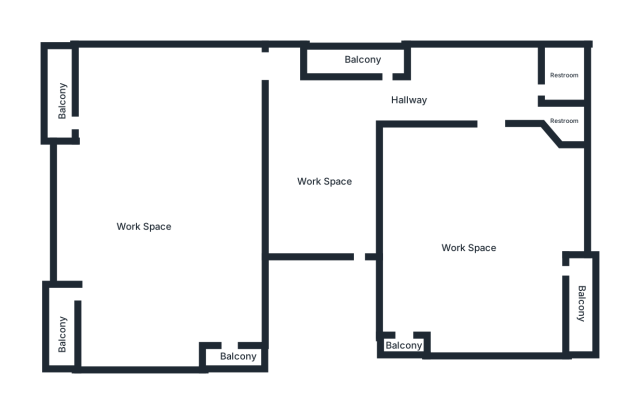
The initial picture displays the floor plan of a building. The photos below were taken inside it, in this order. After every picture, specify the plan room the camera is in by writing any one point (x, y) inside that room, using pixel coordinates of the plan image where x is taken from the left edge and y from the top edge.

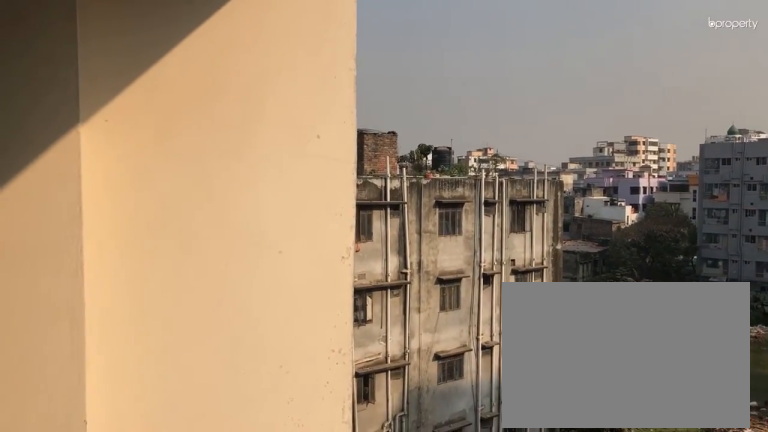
(237, 354)
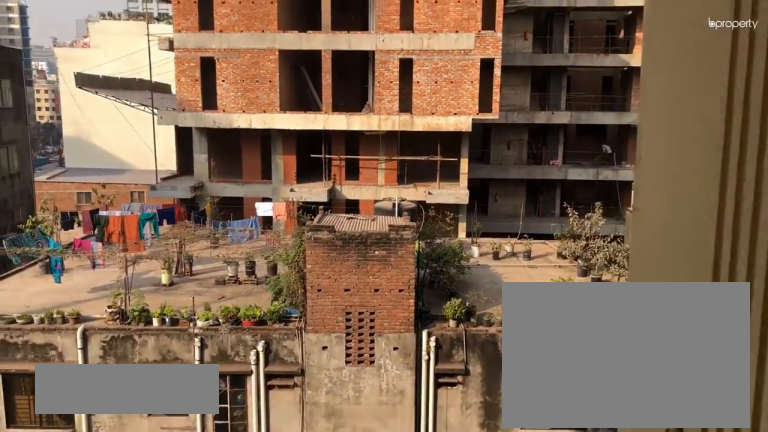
(367, 61)
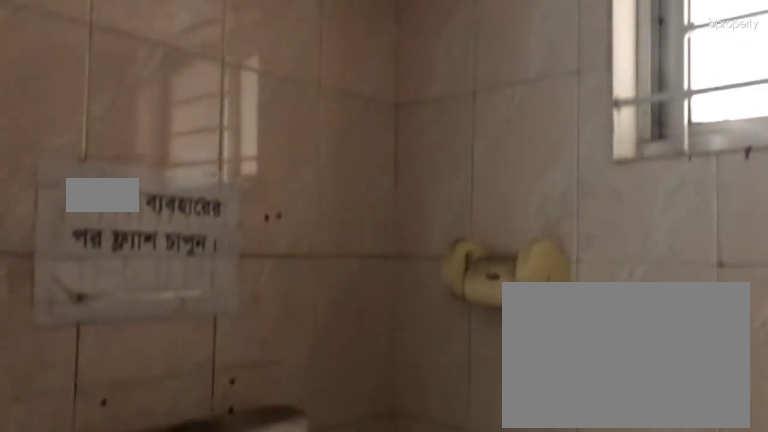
(566, 83)
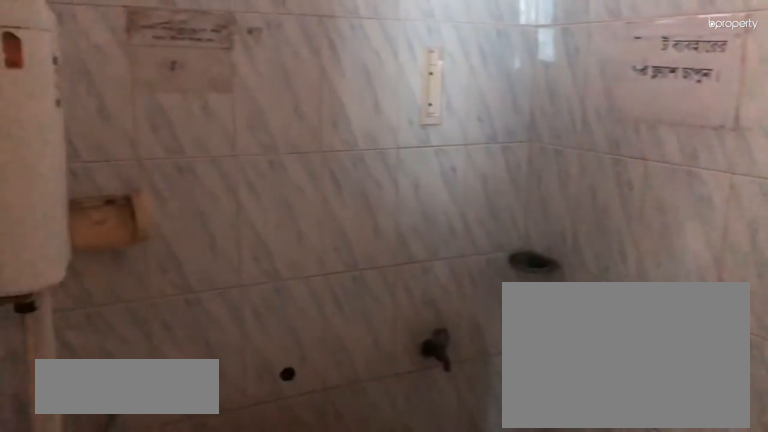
(567, 123)
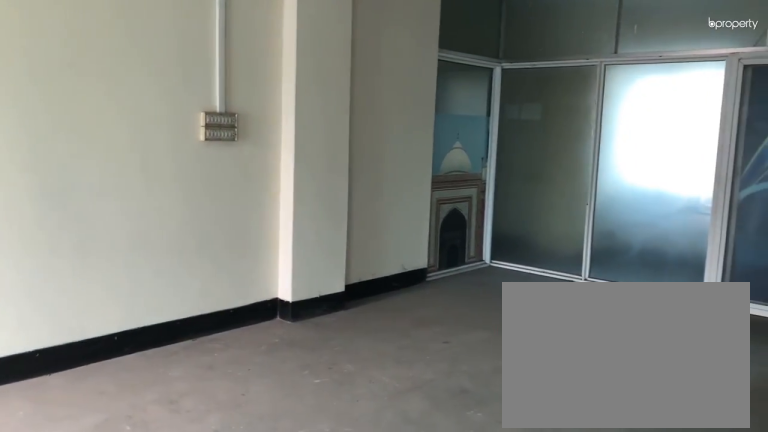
(469, 242)
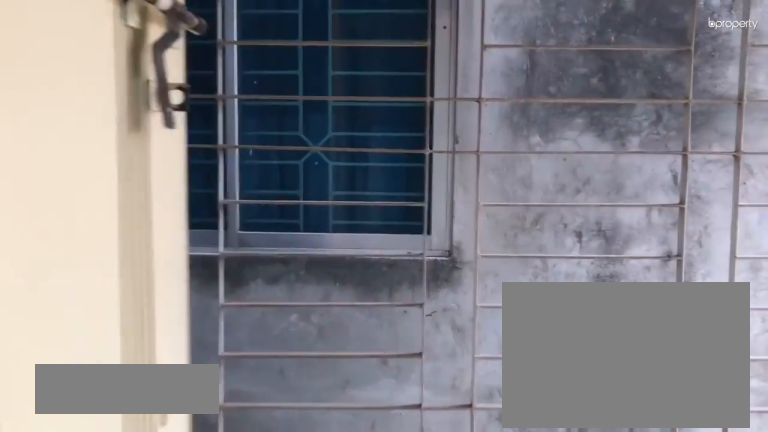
(404, 340)
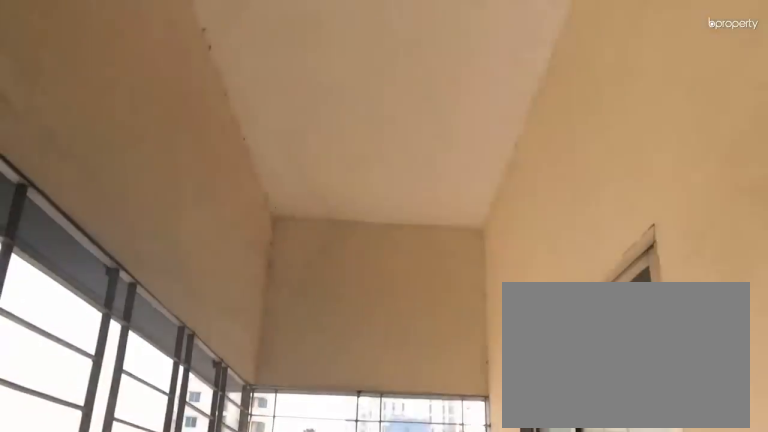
(404, 340)
